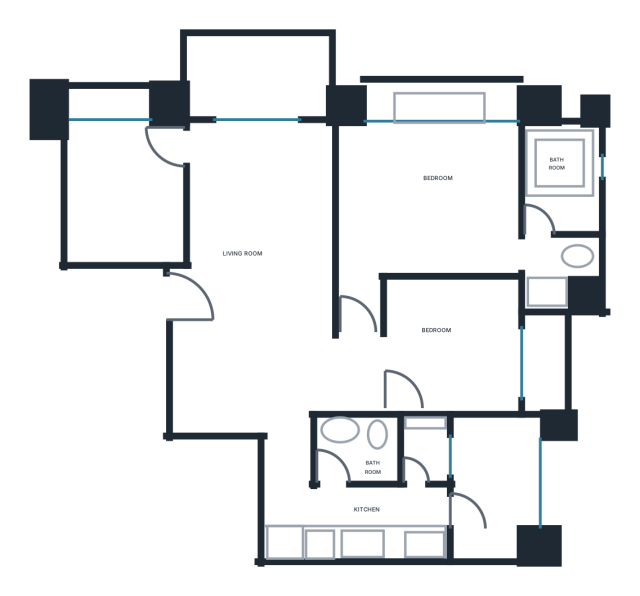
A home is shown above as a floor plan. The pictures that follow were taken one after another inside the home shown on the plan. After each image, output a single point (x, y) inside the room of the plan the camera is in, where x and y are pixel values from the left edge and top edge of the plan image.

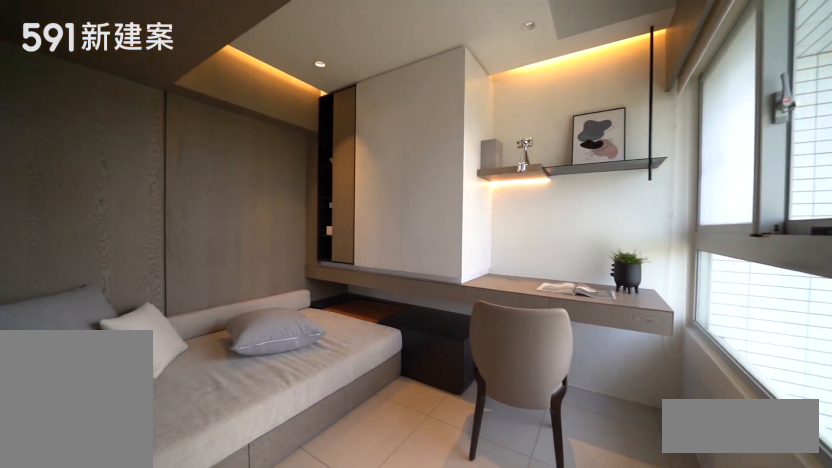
(120, 193)
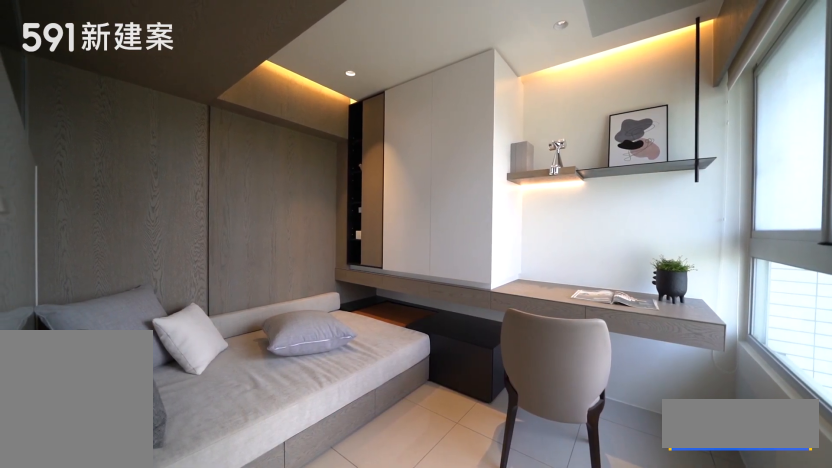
(120, 193)
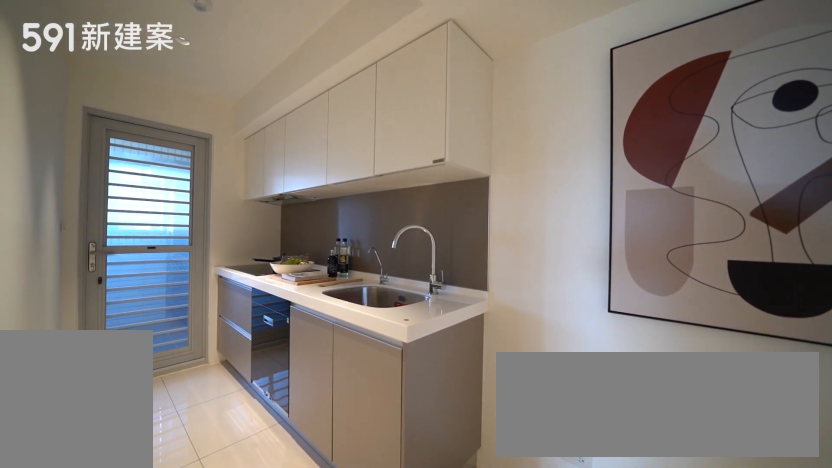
(357, 527)
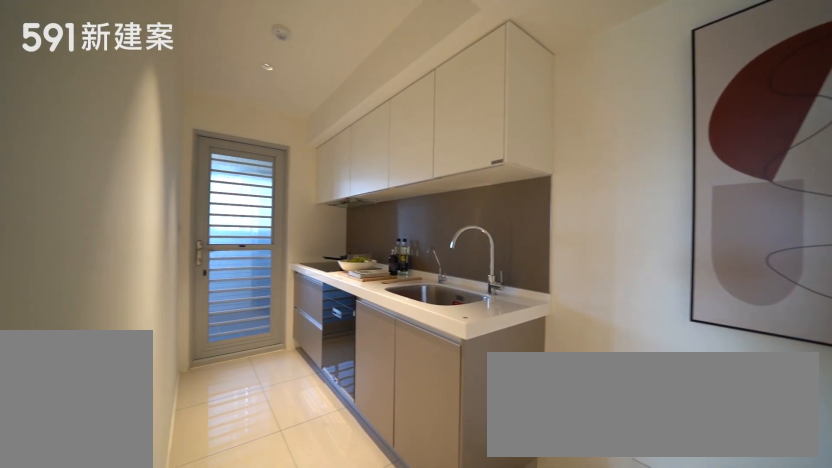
(357, 527)
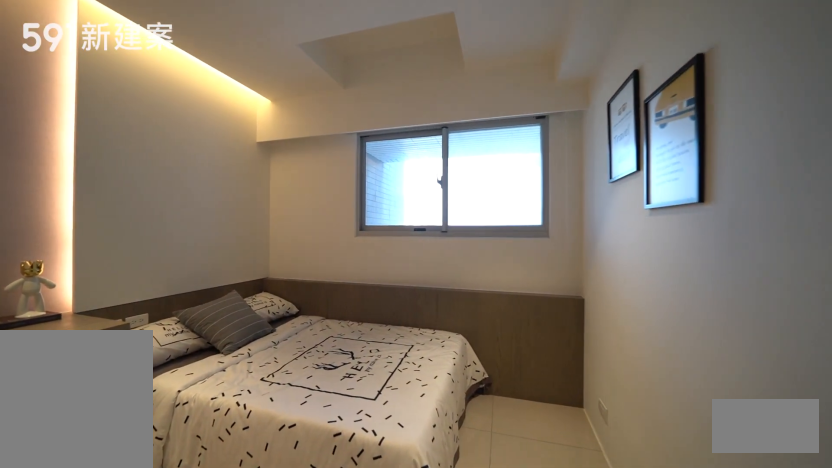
(453, 344)
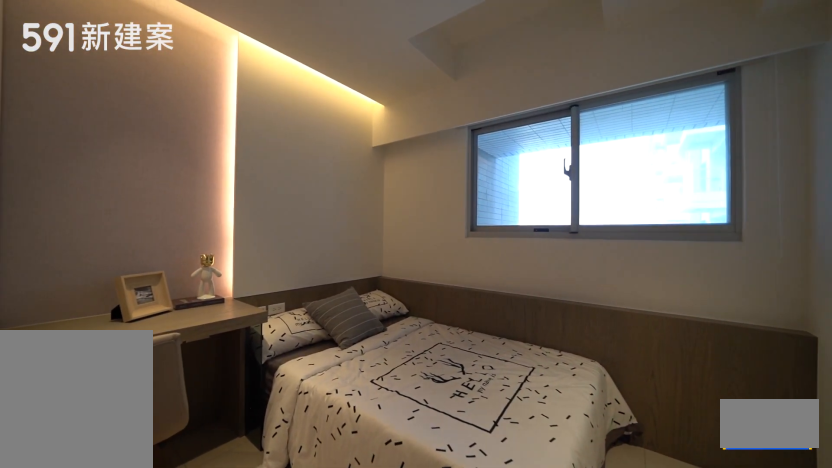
(453, 344)
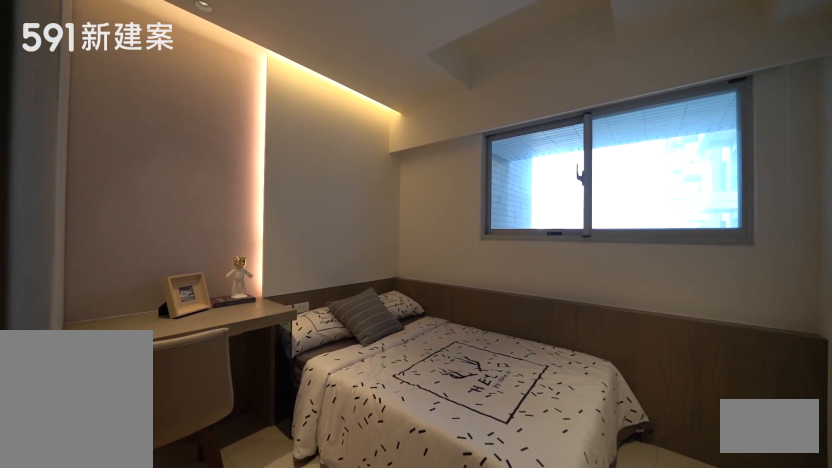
(453, 344)
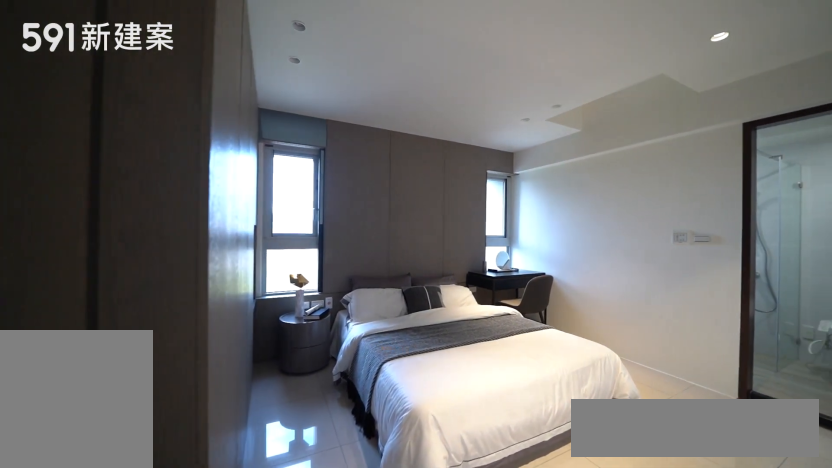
(418, 207)
